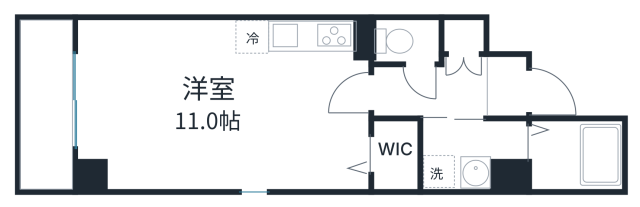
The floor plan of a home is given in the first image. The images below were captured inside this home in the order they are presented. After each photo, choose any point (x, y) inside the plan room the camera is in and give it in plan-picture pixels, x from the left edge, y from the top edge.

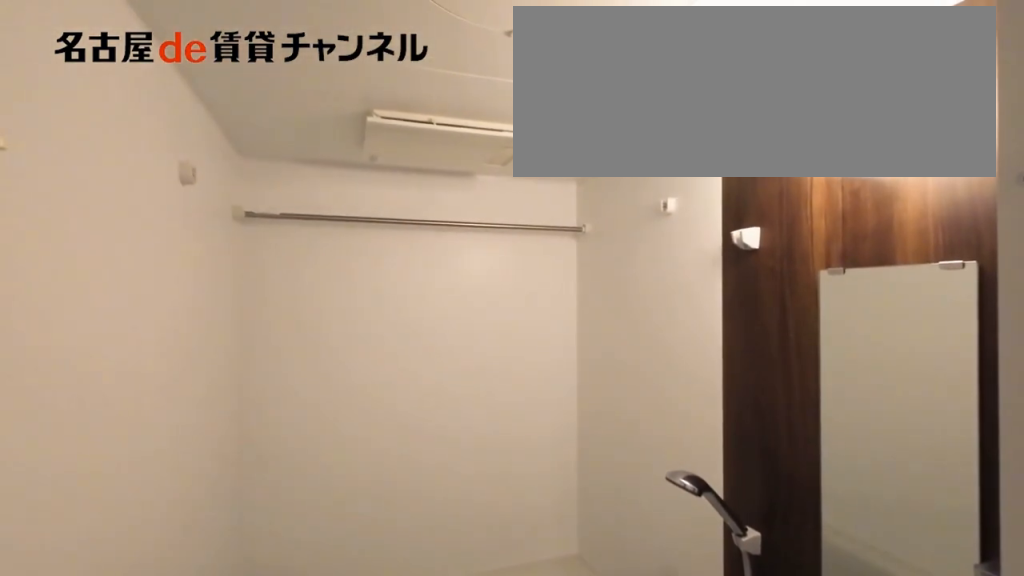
(574, 154)
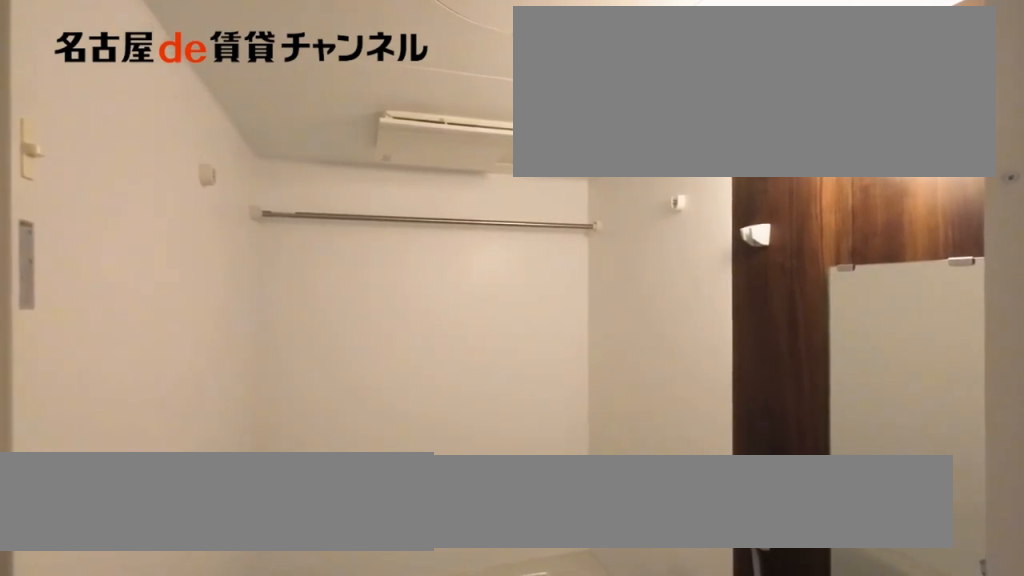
(574, 154)
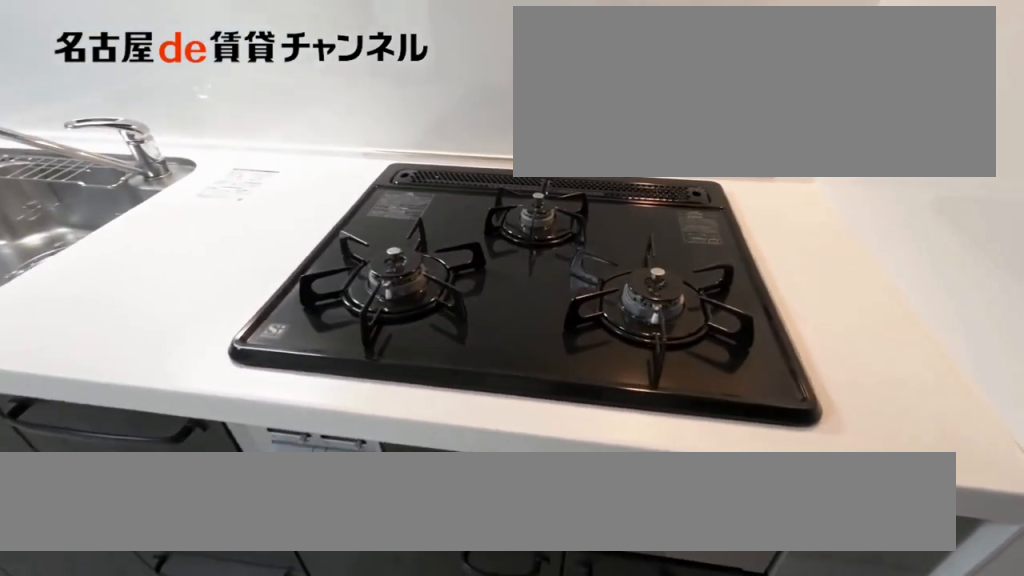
(304, 44)
